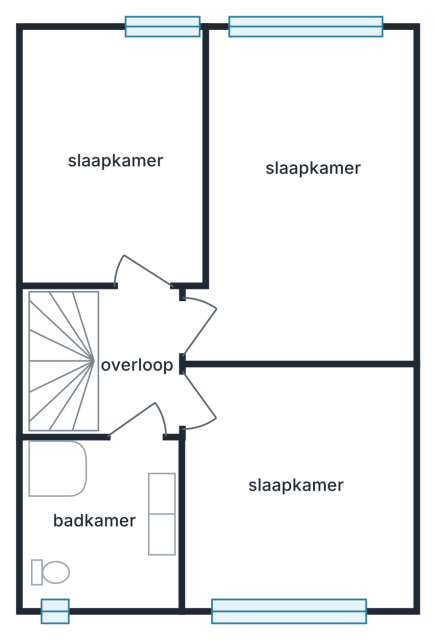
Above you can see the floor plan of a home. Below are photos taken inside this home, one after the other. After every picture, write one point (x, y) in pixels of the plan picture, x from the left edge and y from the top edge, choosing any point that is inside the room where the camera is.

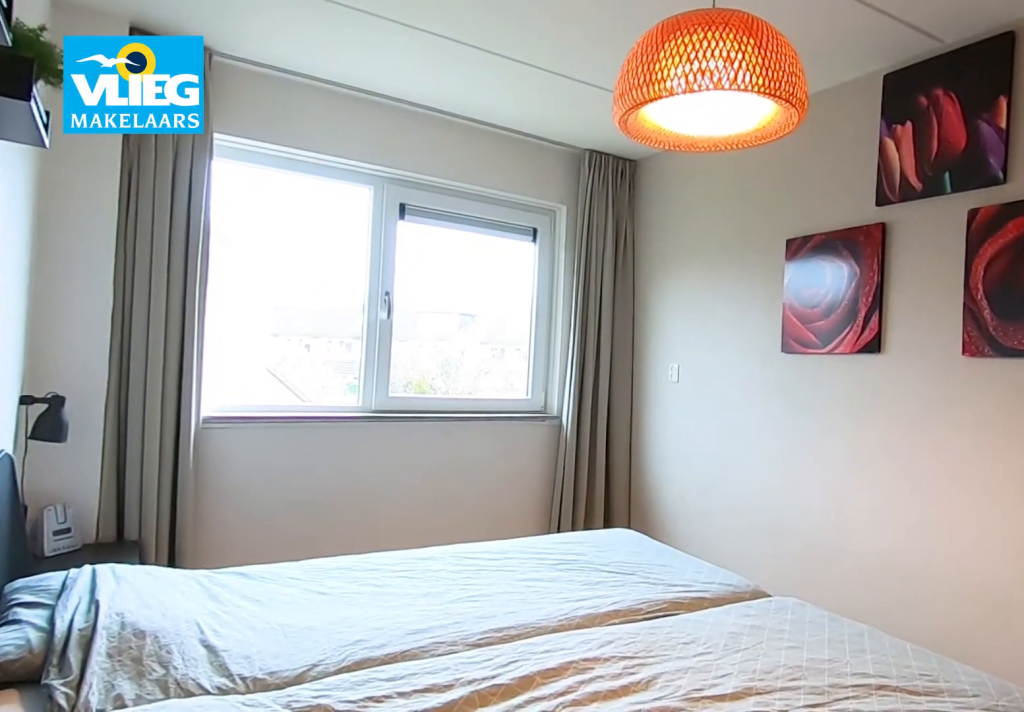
(303, 147)
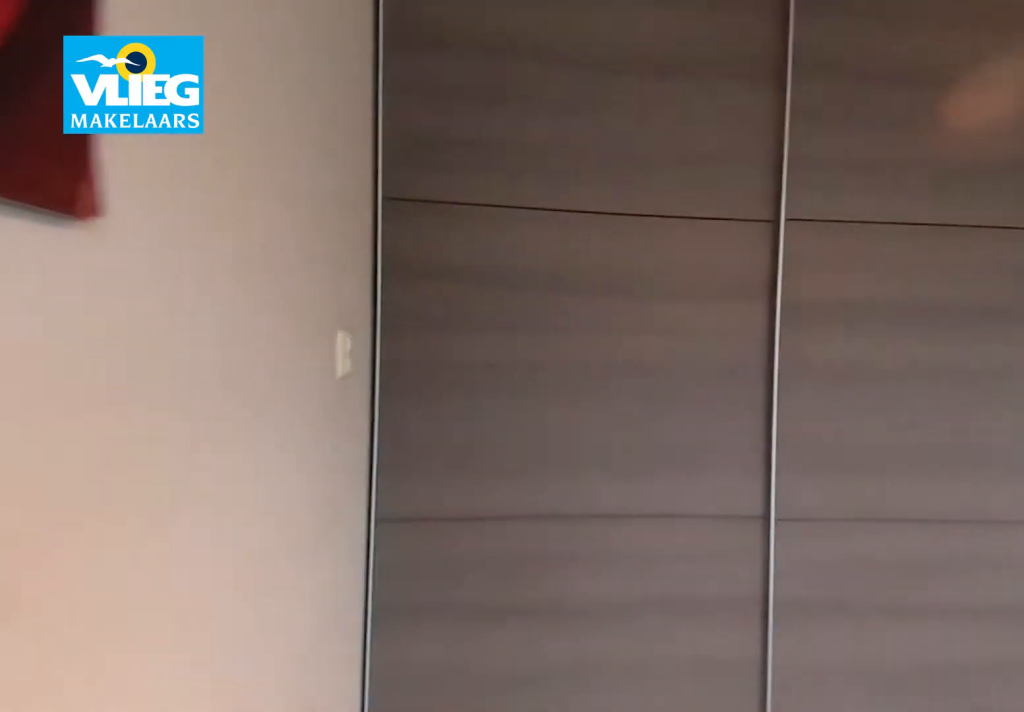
(303, 147)
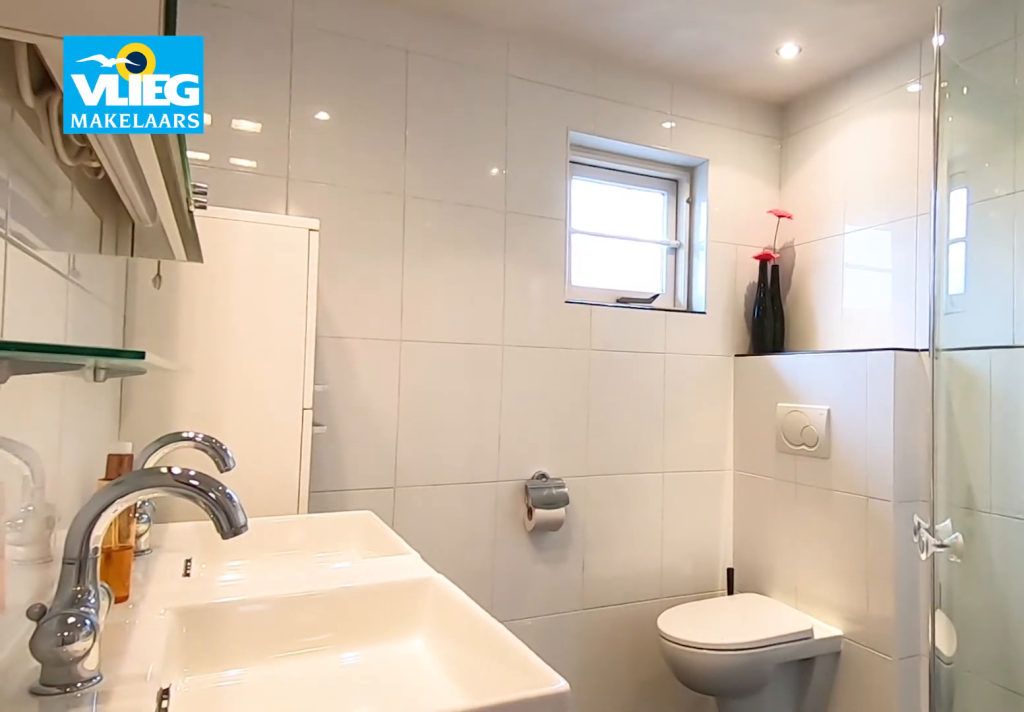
(104, 518)
